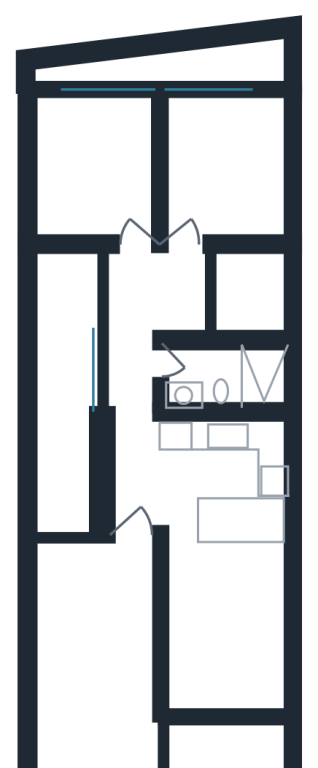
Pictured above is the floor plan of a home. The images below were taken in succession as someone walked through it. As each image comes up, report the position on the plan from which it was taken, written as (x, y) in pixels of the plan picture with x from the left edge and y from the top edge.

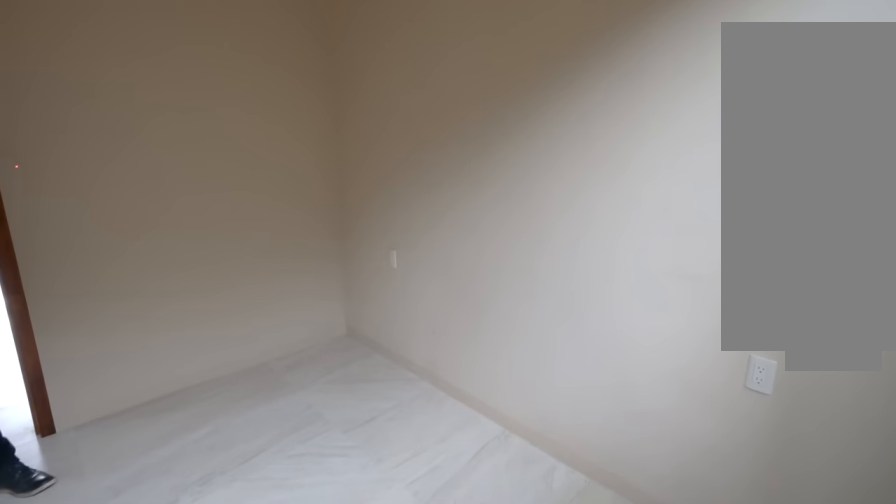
(126, 136)
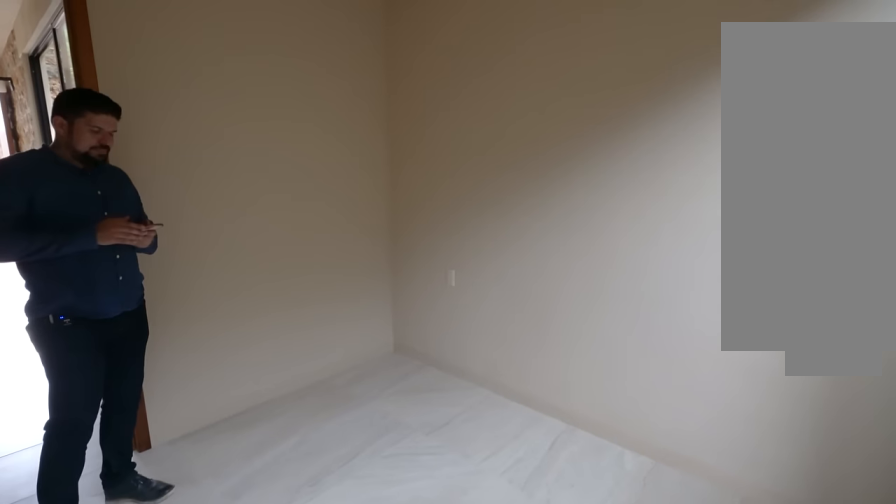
(126, 136)
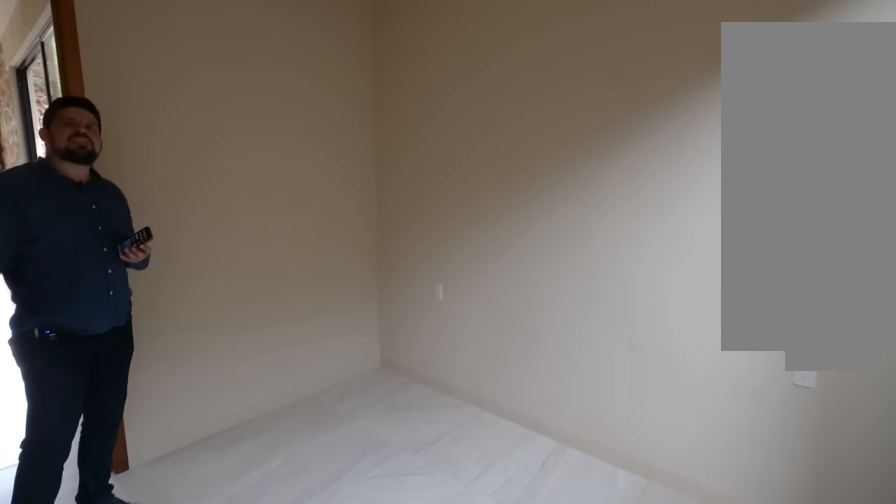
(126, 136)
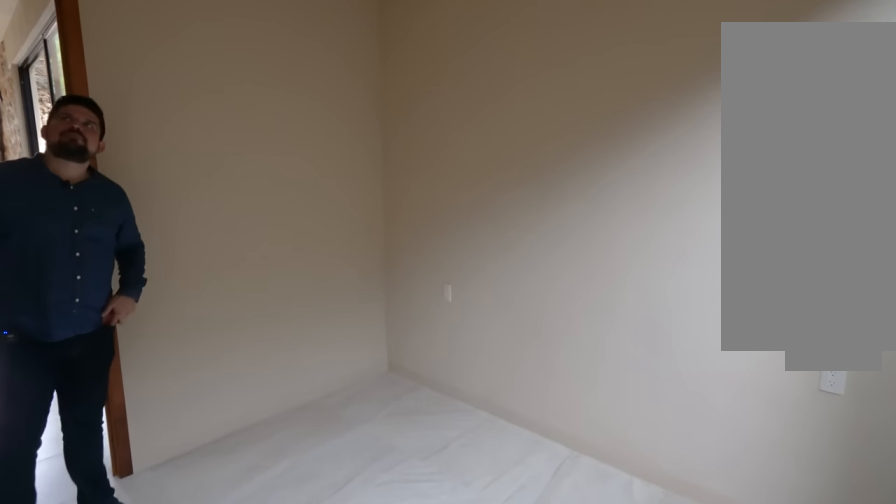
(125, 136)
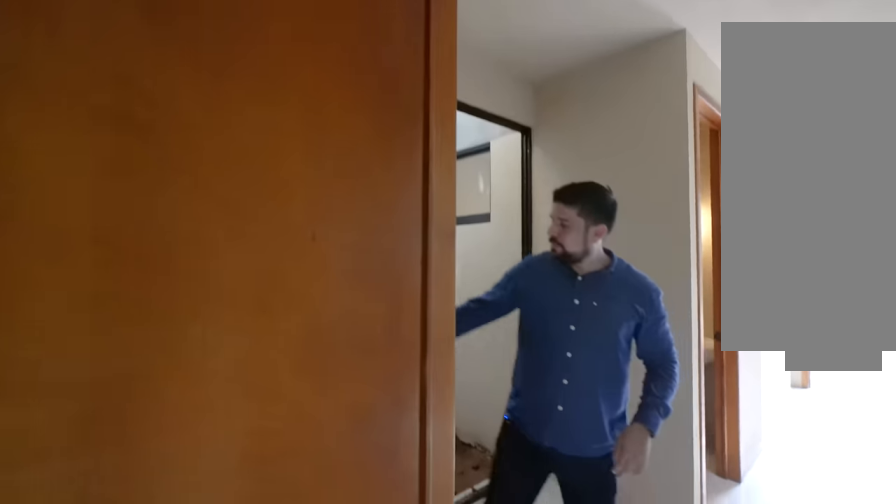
(57, 224)
